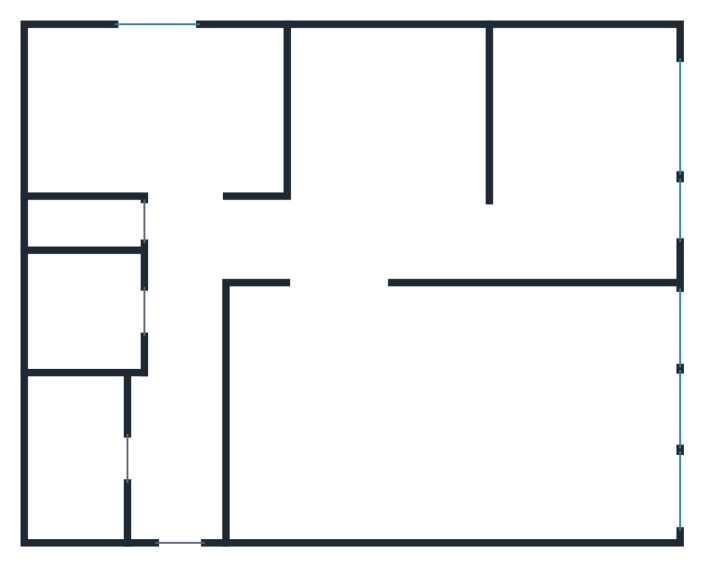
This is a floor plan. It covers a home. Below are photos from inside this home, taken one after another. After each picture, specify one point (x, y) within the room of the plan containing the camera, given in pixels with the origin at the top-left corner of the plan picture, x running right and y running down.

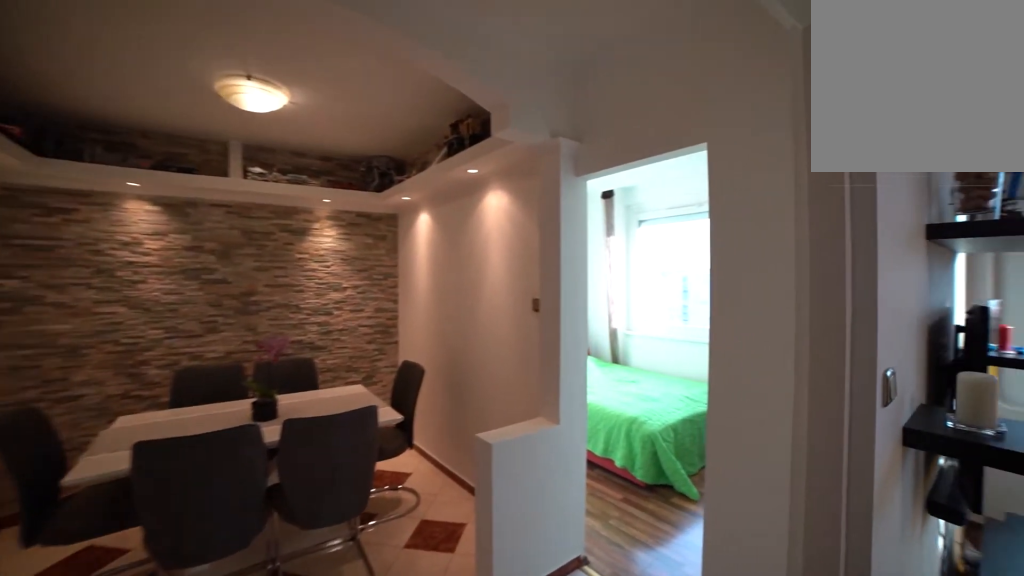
(334, 283)
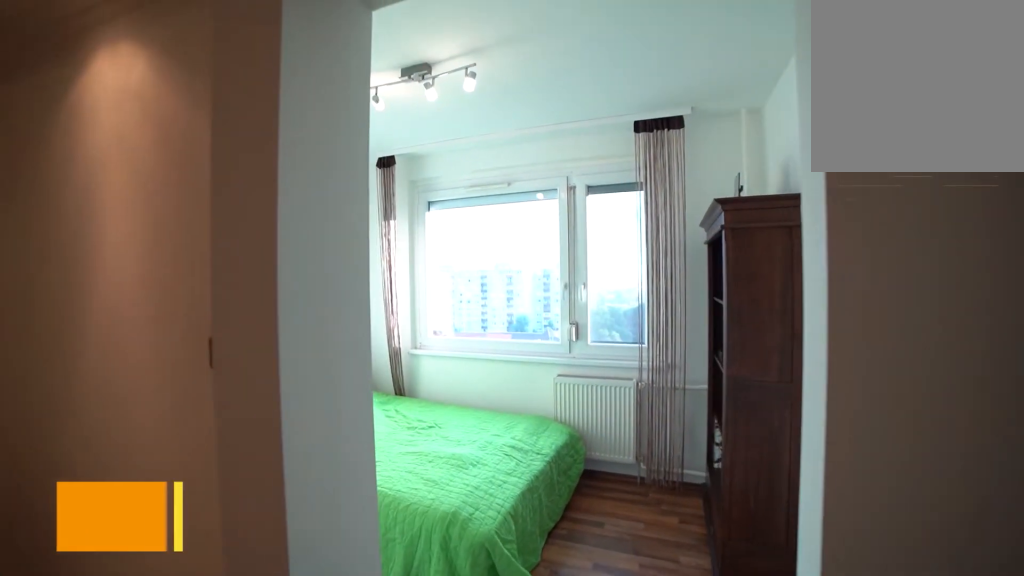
(487, 233)
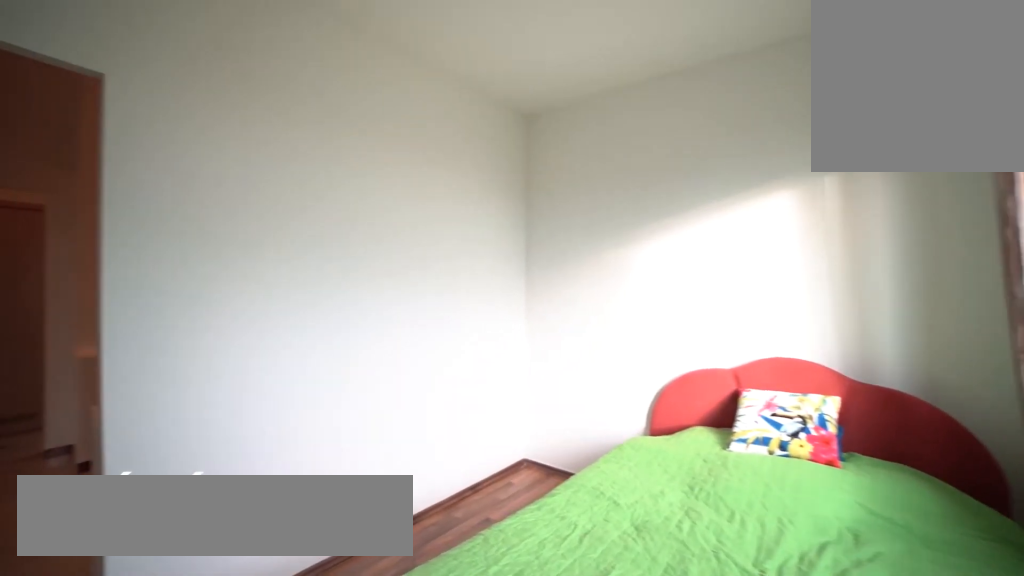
(582, 239)
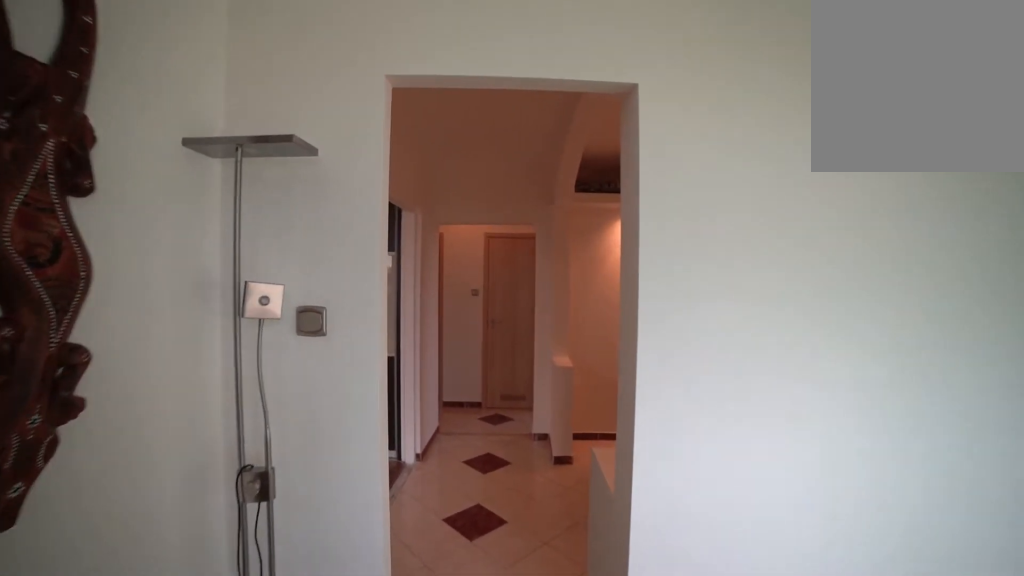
(582, 239)
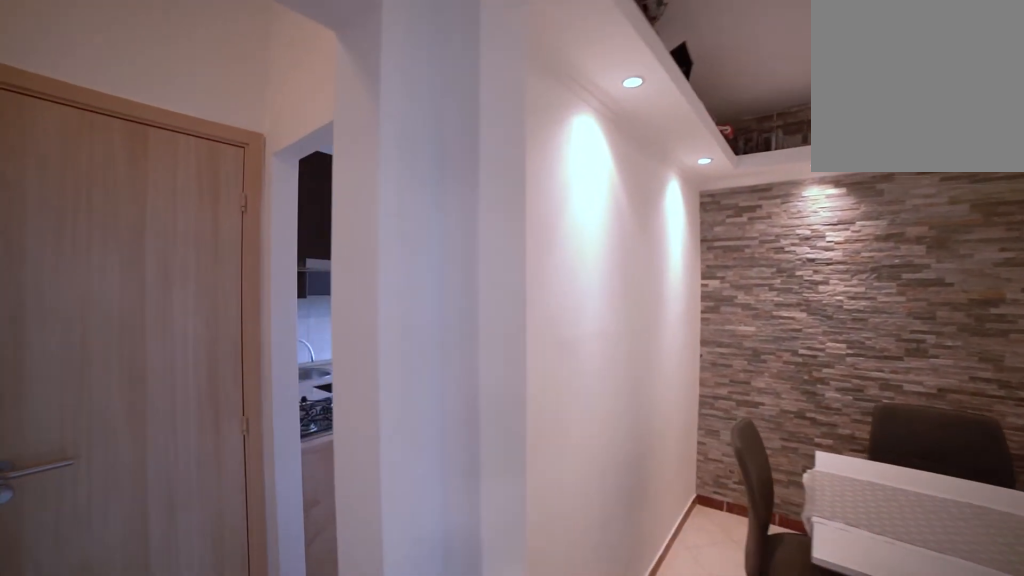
(388, 212)
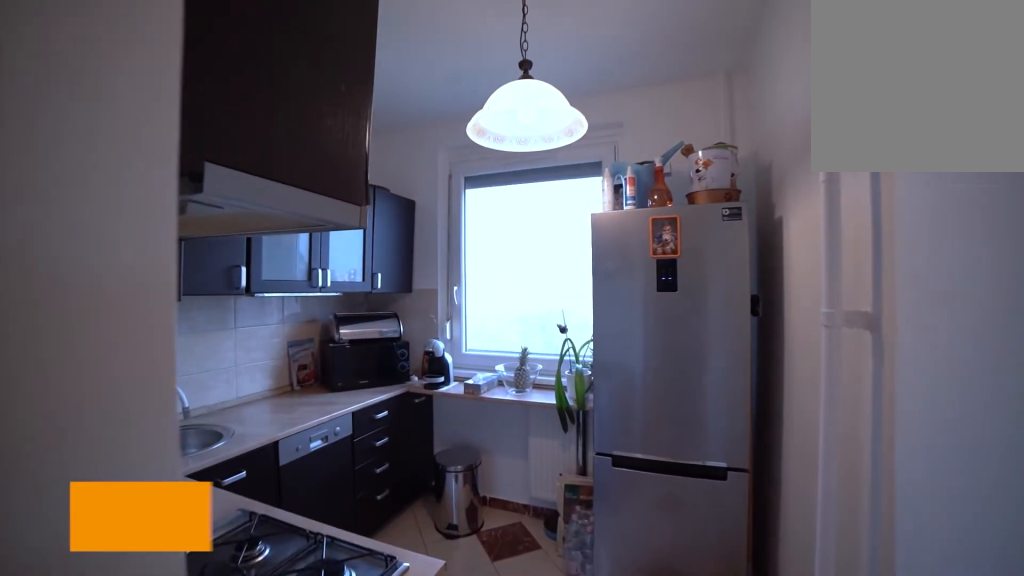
(181, 124)
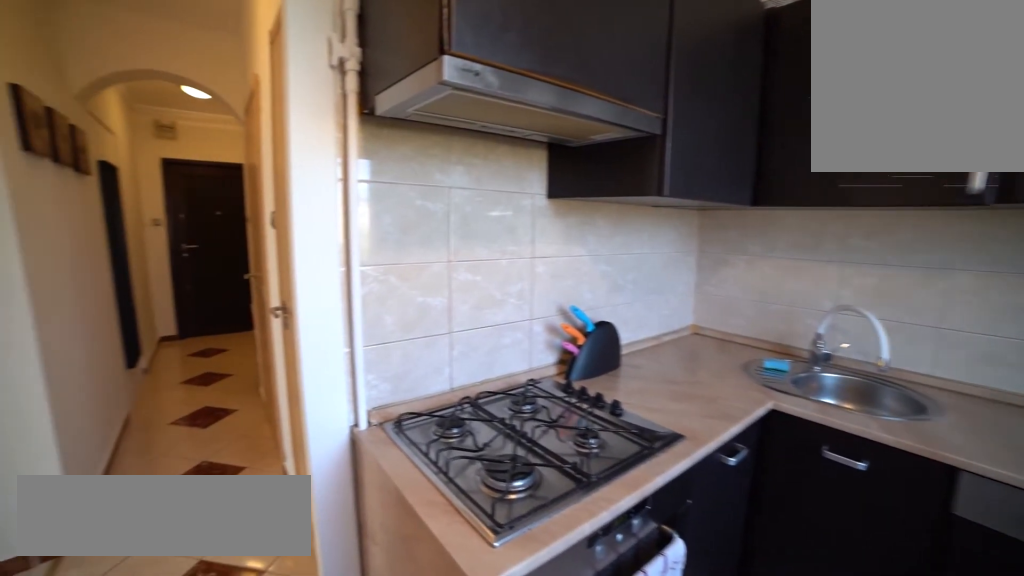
(181, 124)
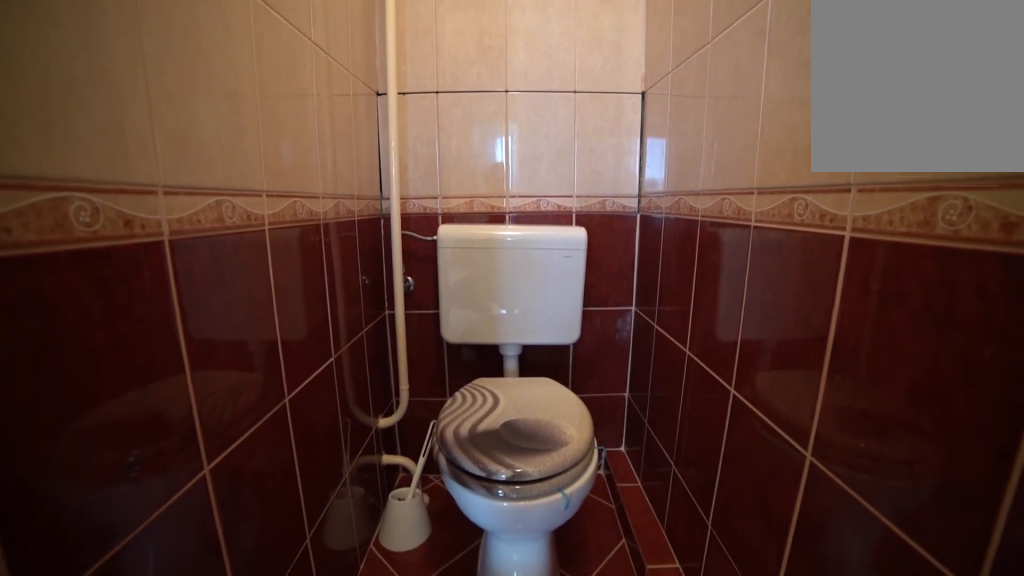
(86, 221)
